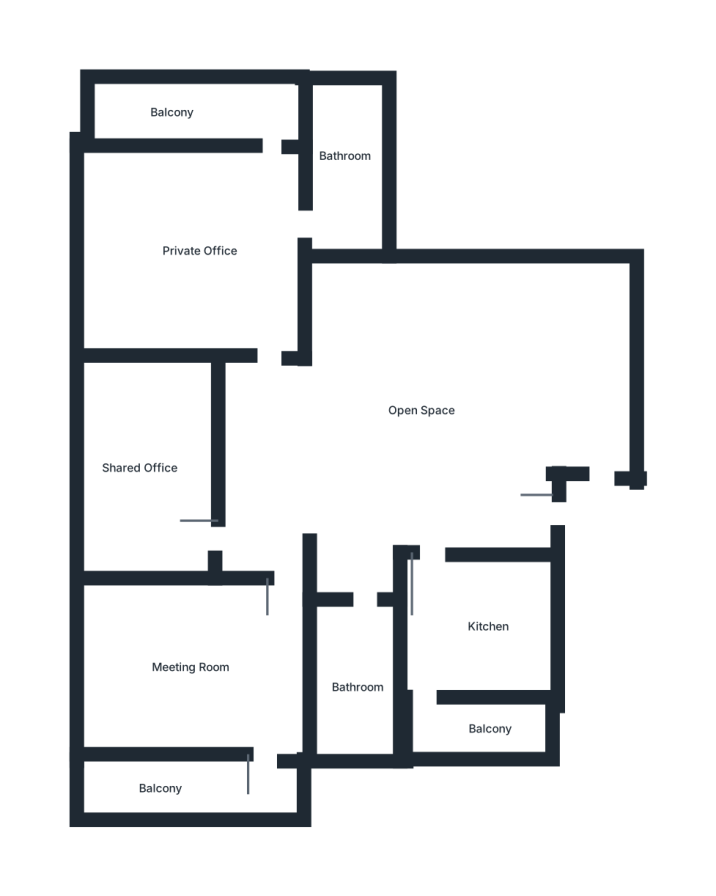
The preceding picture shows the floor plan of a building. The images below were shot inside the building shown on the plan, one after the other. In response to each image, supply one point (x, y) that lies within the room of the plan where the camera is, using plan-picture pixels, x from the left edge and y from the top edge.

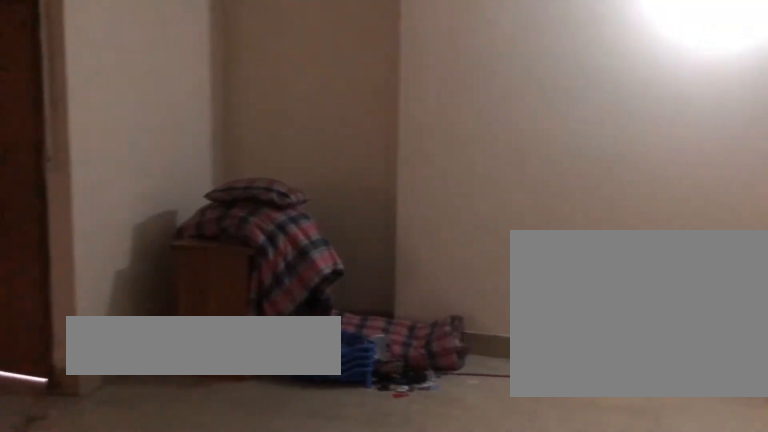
(446, 371)
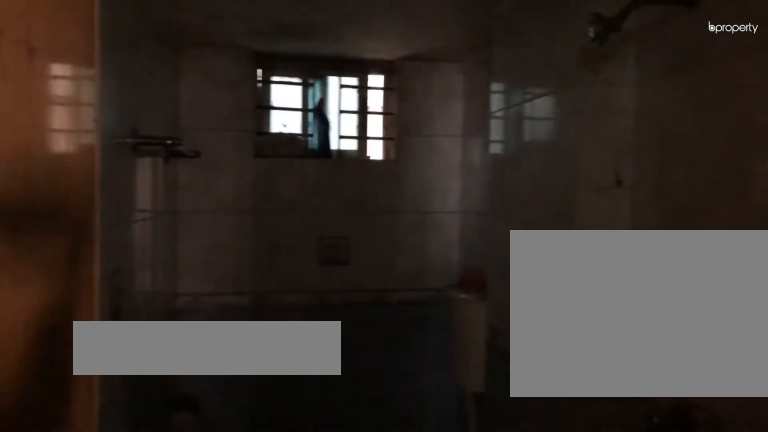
(348, 663)
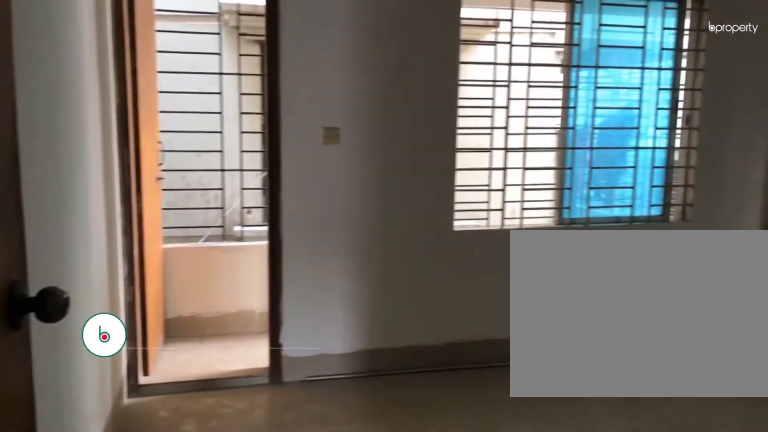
(194, 641)
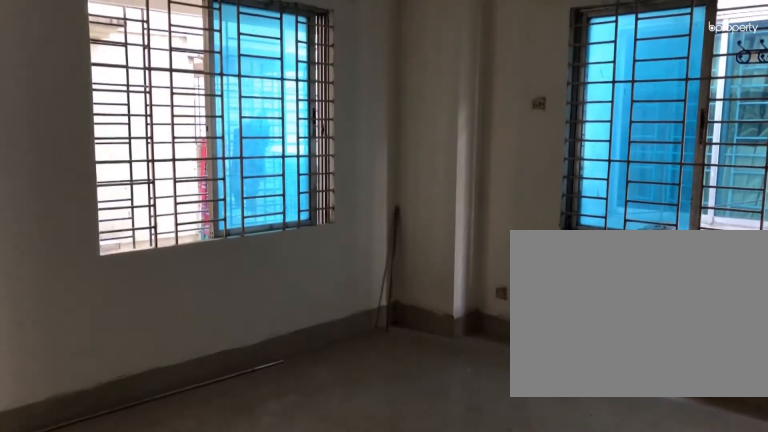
(194, 641)
